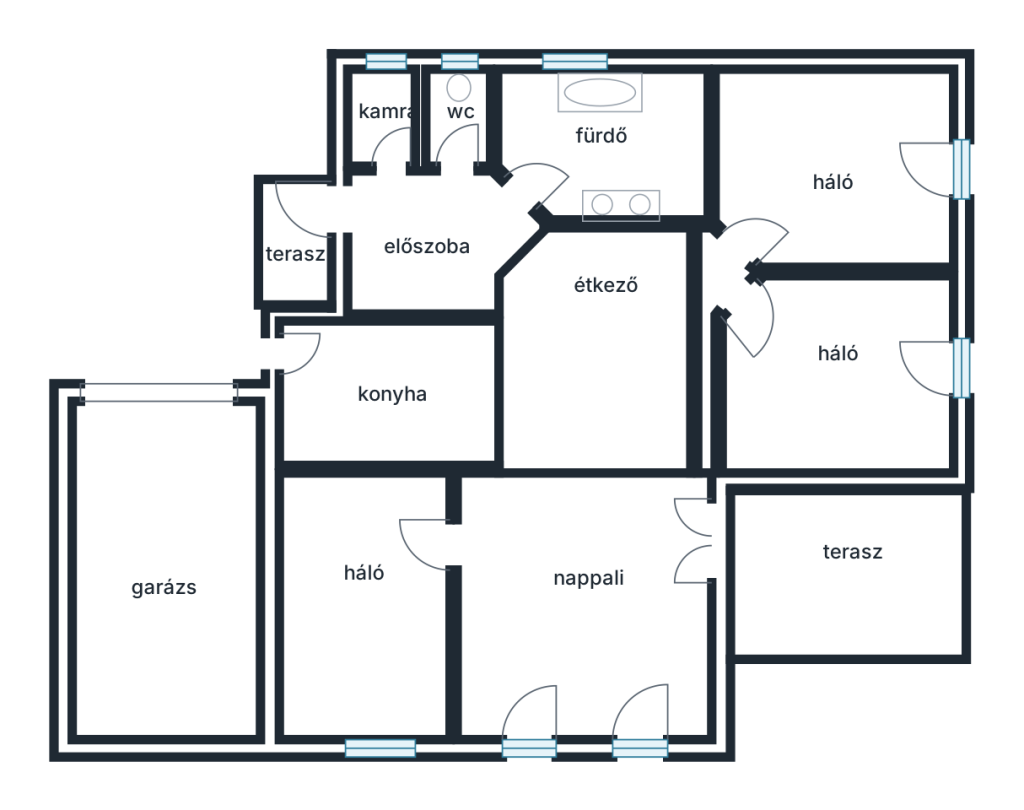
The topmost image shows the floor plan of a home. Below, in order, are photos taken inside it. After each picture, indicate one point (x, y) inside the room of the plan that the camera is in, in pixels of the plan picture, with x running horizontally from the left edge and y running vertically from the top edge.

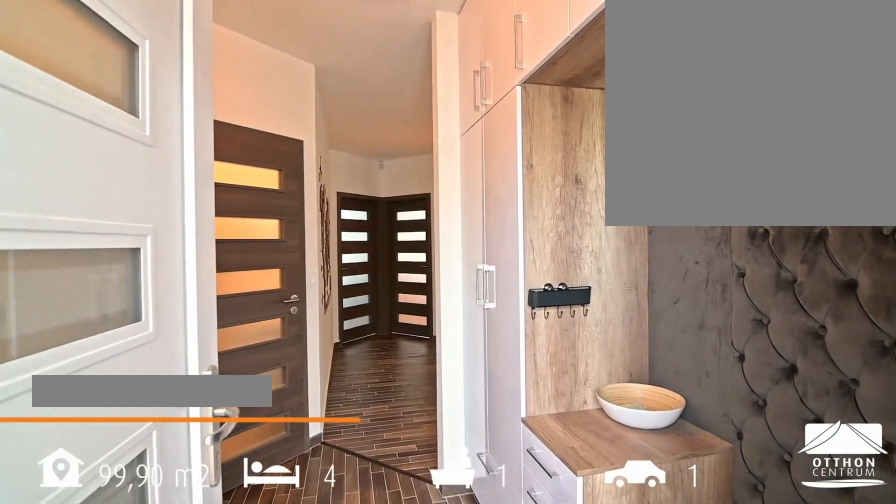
(429, 241)
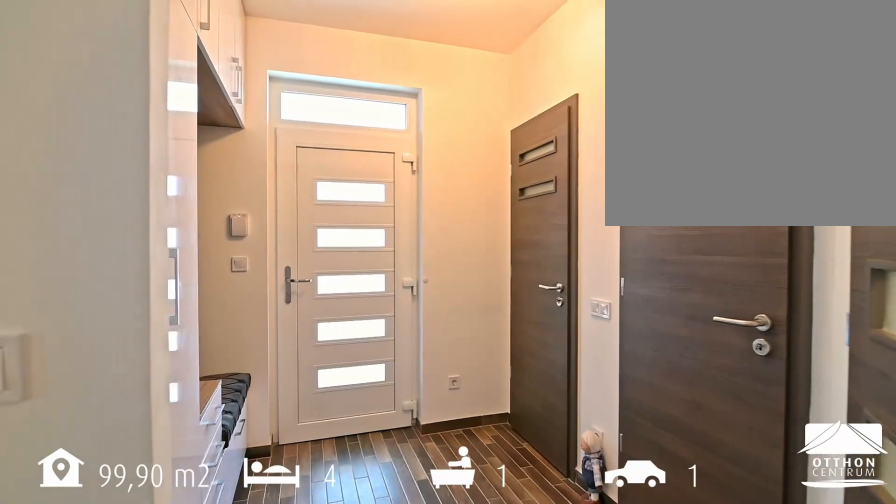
(429, 240)
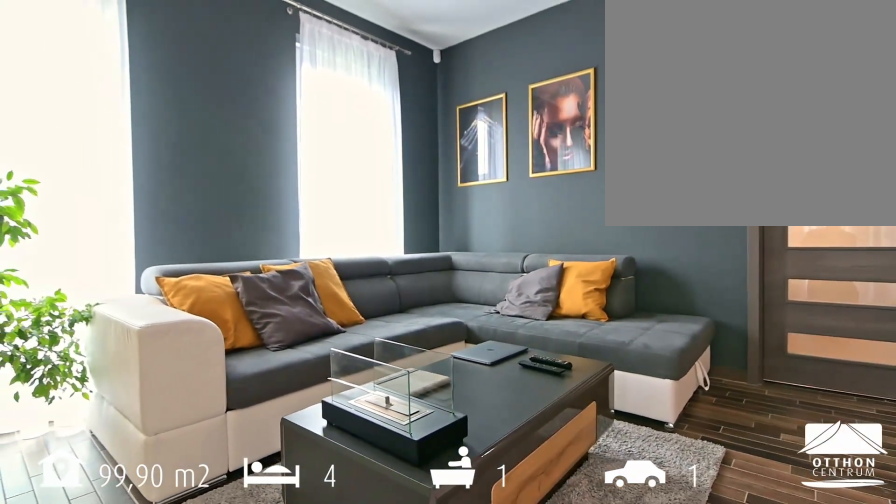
(601, 478)
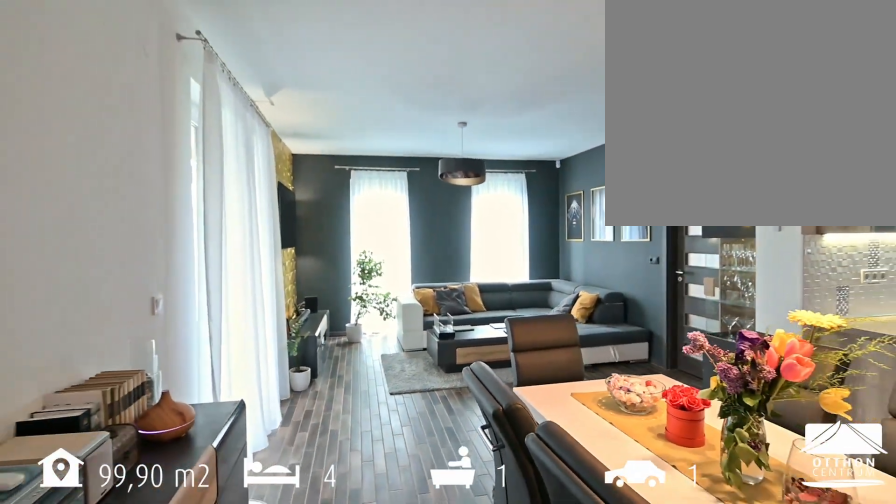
(531, 389)
